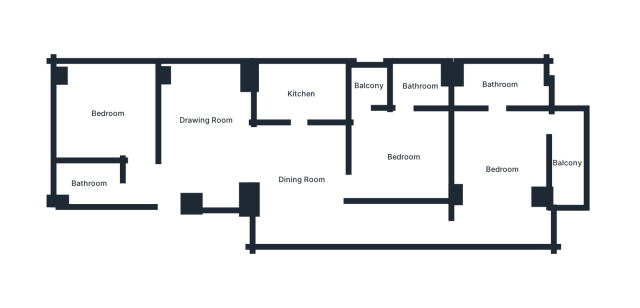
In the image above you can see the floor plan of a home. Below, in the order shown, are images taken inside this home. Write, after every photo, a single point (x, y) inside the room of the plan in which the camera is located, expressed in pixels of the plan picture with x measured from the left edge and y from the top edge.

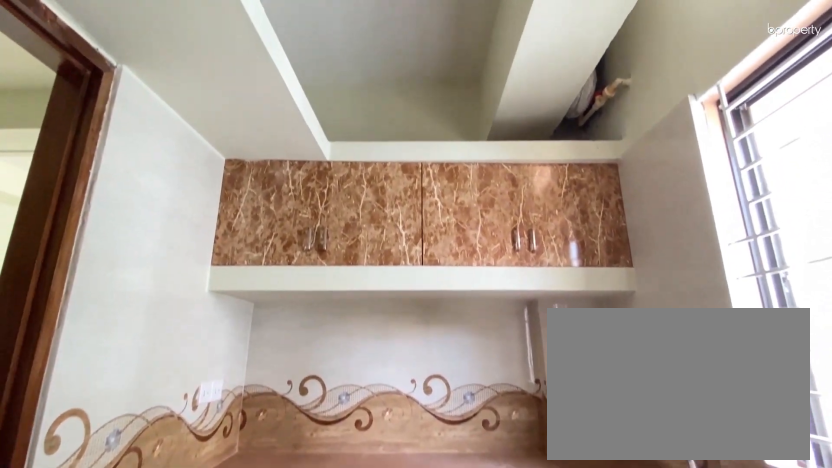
(300, 93)
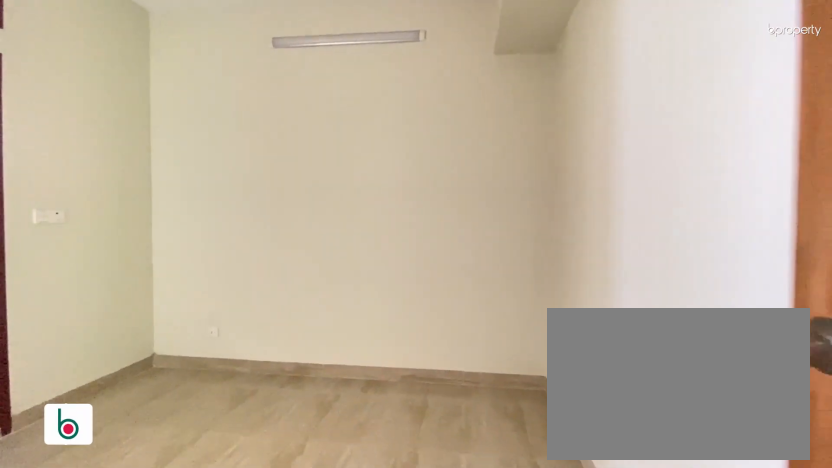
(403, 157)
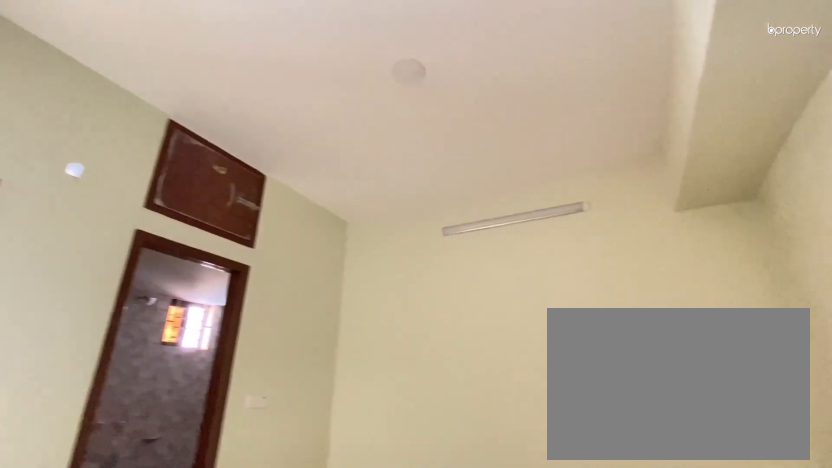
(403, 157)
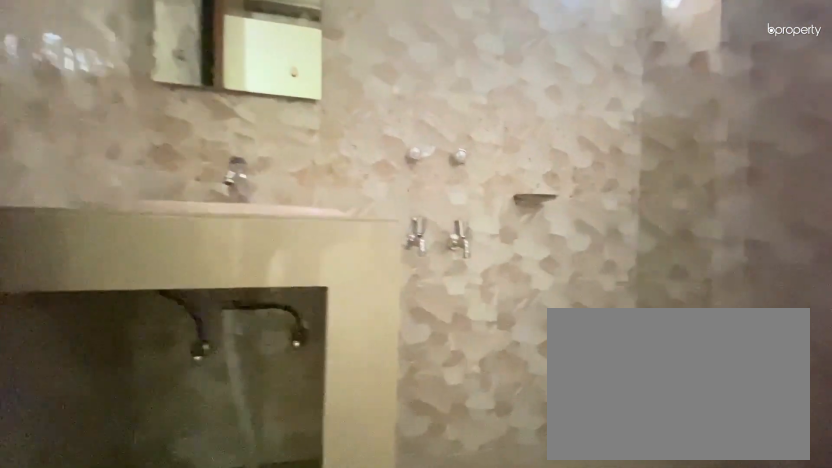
(418, 86)
